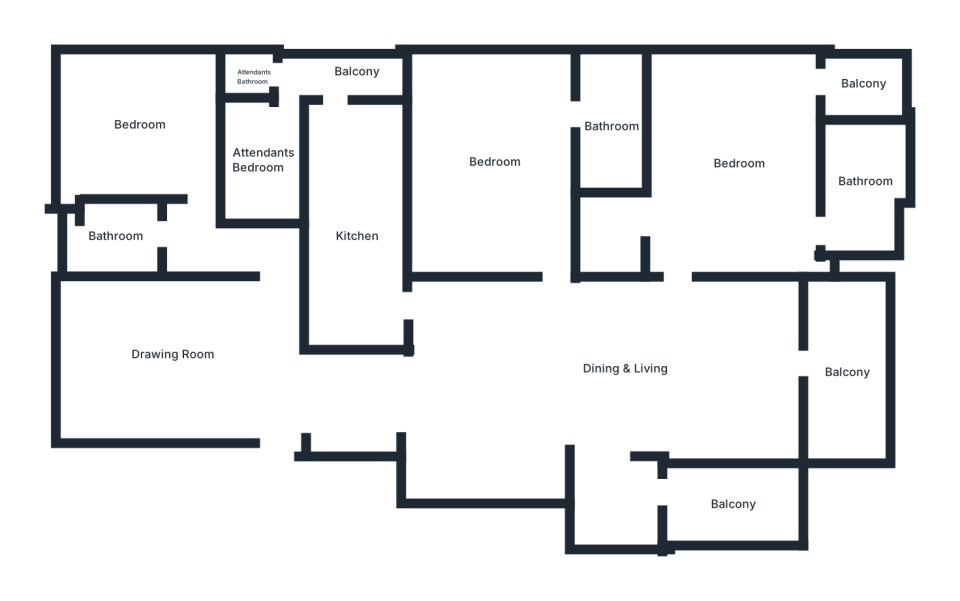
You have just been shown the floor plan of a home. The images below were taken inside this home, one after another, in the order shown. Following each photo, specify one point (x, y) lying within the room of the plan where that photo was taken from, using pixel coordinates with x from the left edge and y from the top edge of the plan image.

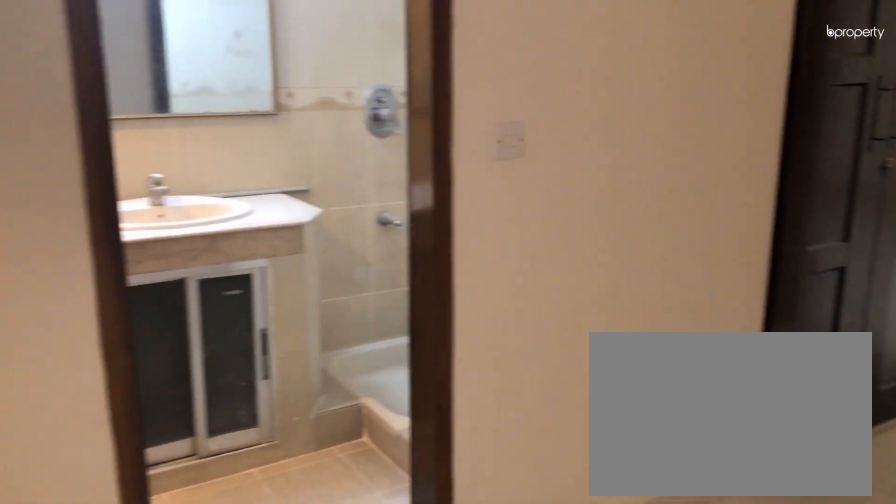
(496, 162)
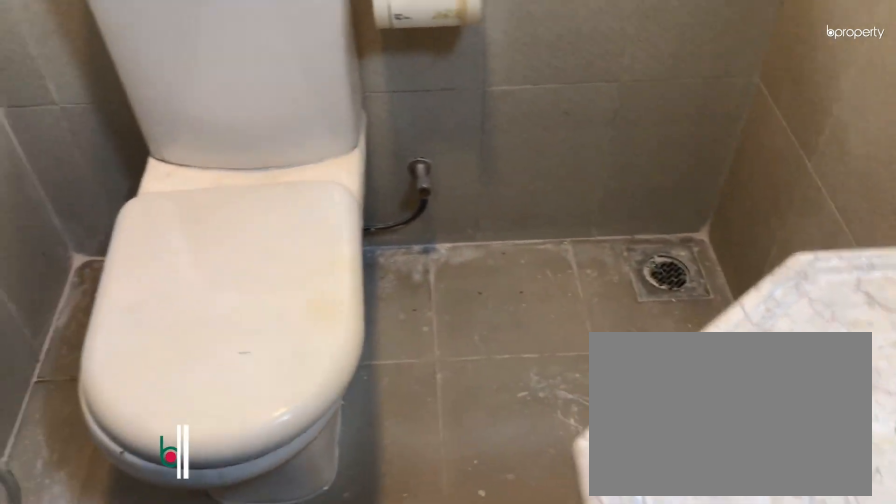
(610, 126)
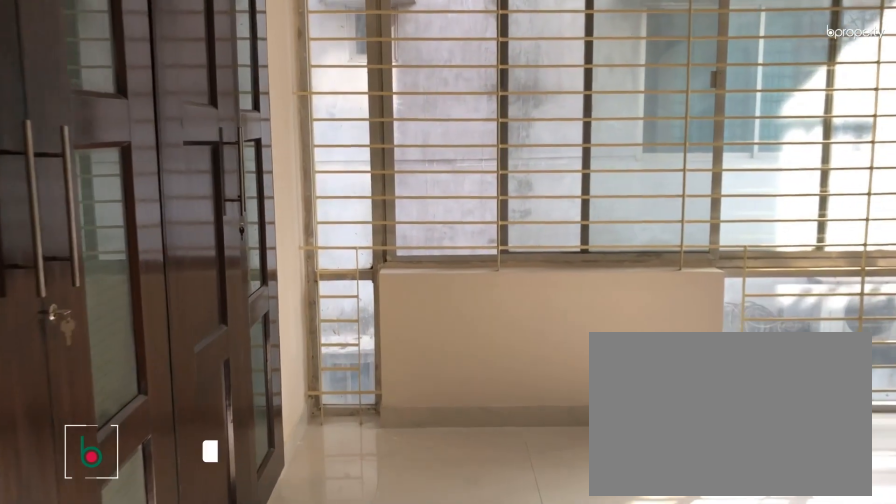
(741, 165)
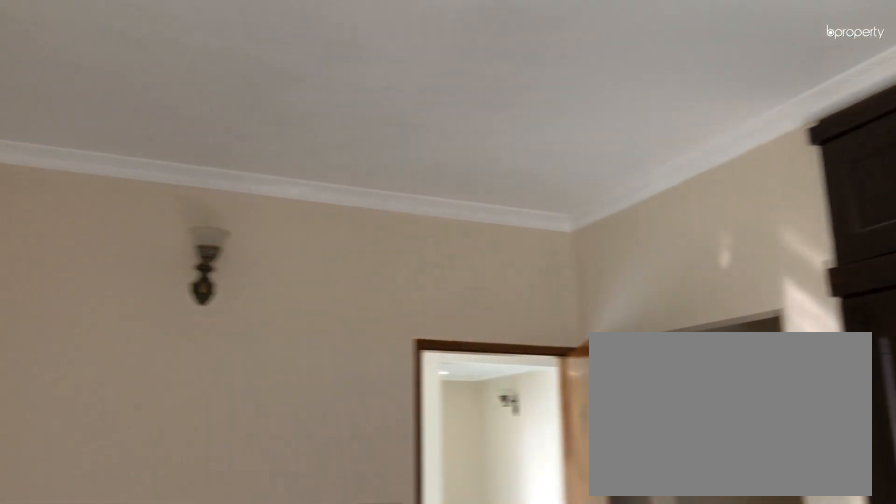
(741, 165)
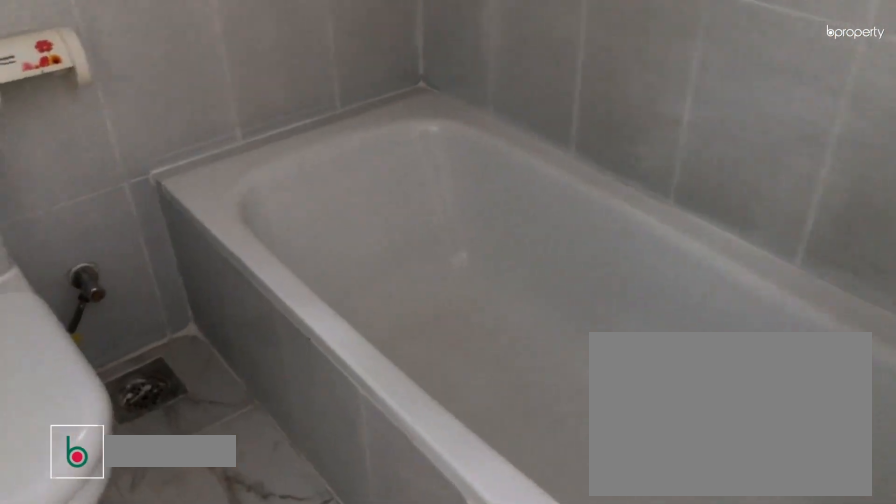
(865, 181)
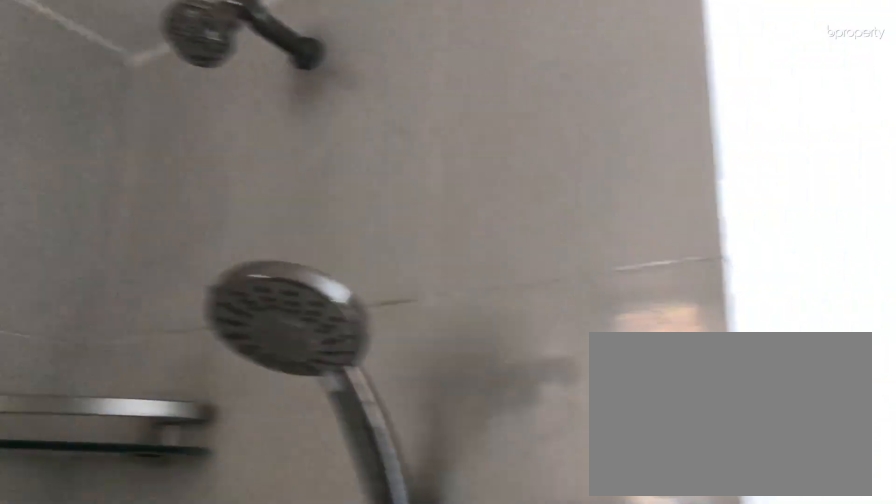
(865, 181)
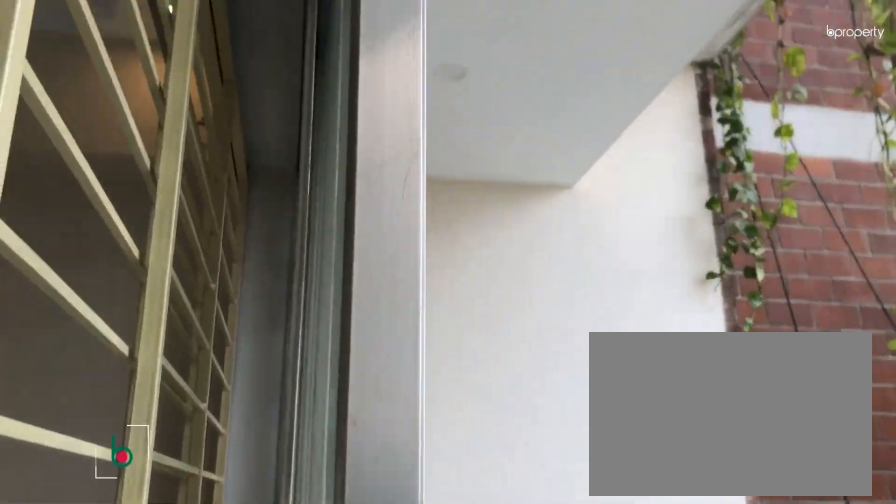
(848, 369)
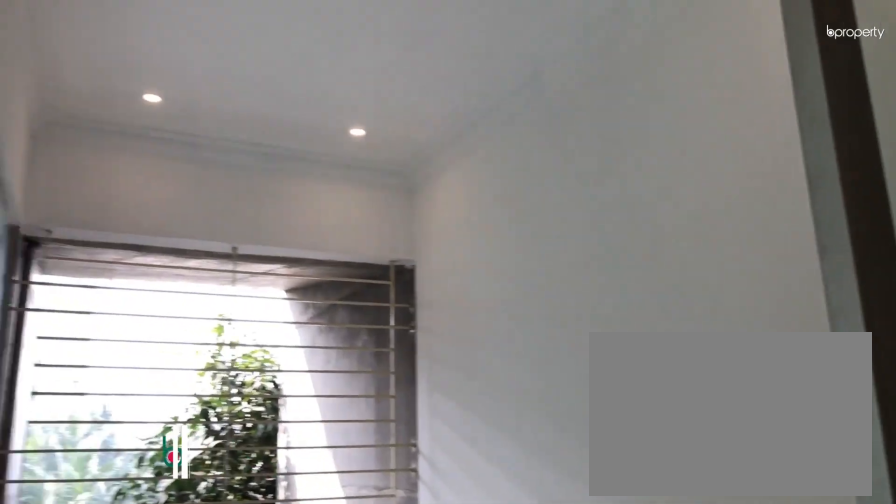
(731, 505)
